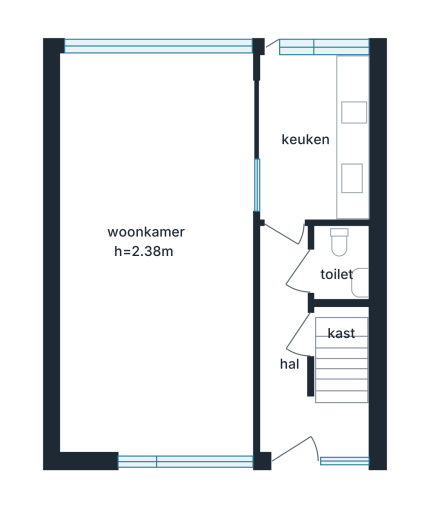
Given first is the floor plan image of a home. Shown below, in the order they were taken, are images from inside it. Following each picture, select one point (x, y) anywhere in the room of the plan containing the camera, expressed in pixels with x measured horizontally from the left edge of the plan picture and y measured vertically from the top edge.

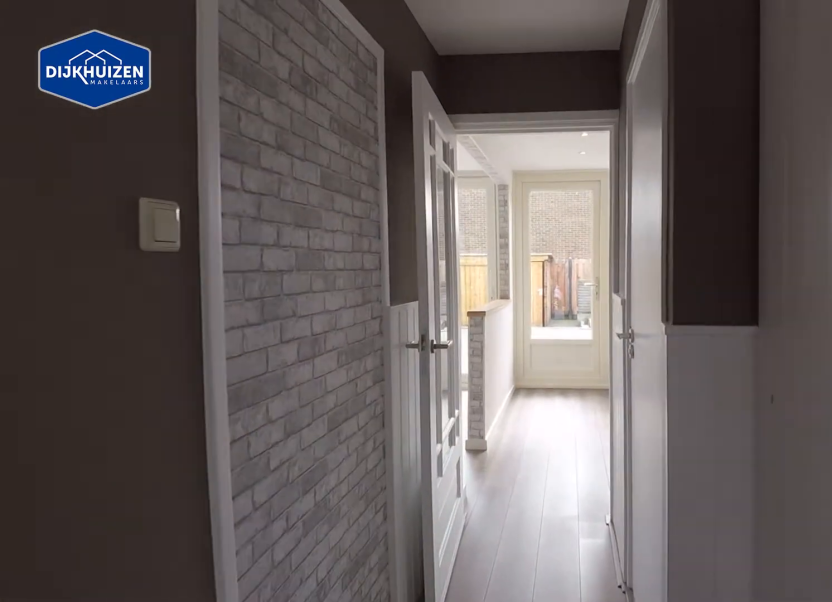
(295, 359)
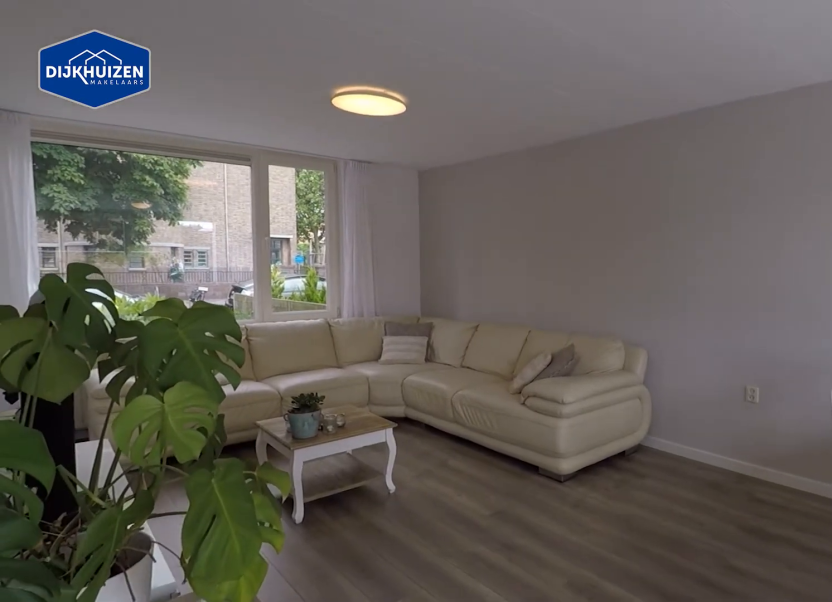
(114, 169)
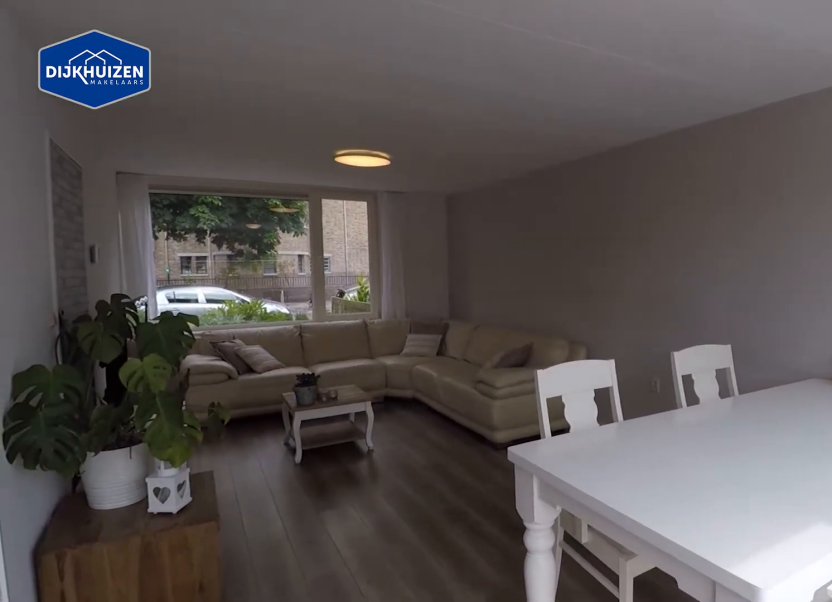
(116, 174)
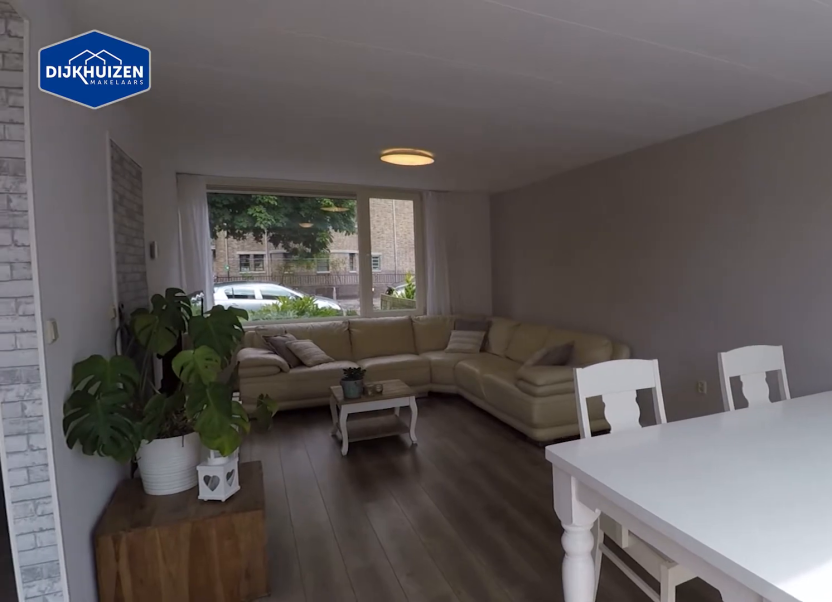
(116, 174)
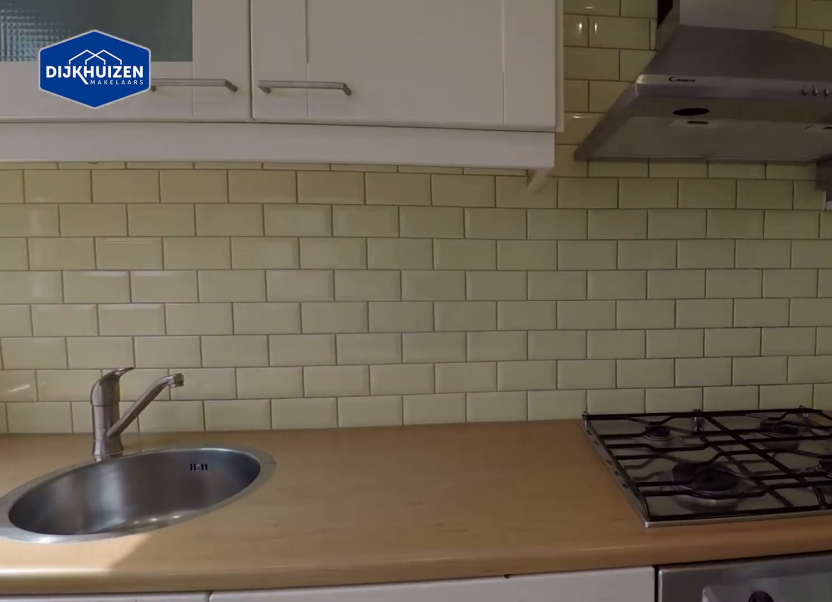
(317, 134)
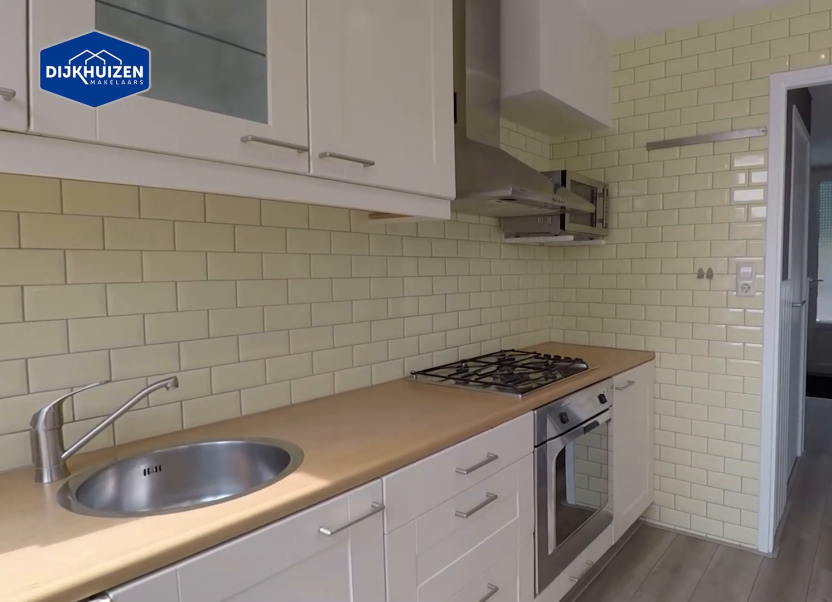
(317, 134)
